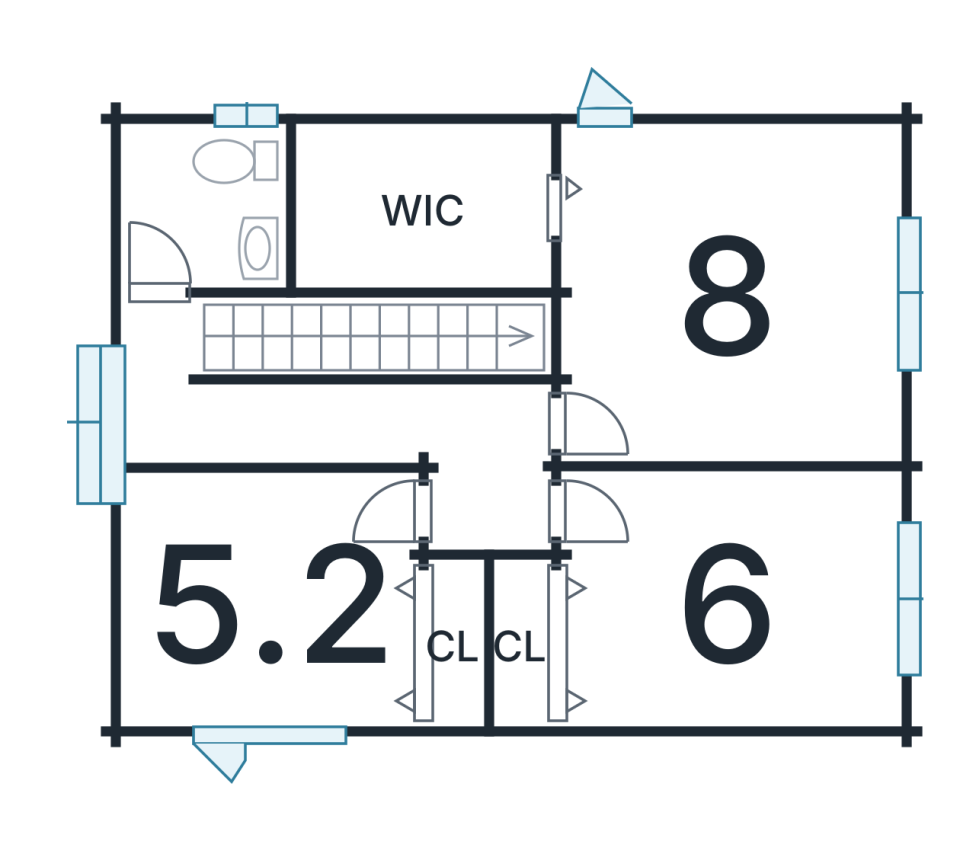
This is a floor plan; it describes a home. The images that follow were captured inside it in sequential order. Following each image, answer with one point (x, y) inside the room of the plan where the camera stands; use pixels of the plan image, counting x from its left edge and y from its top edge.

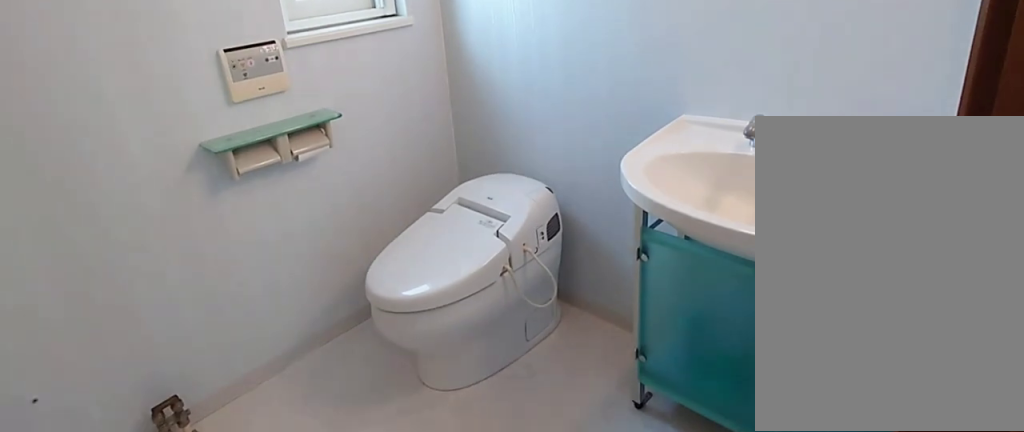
(194, 209)
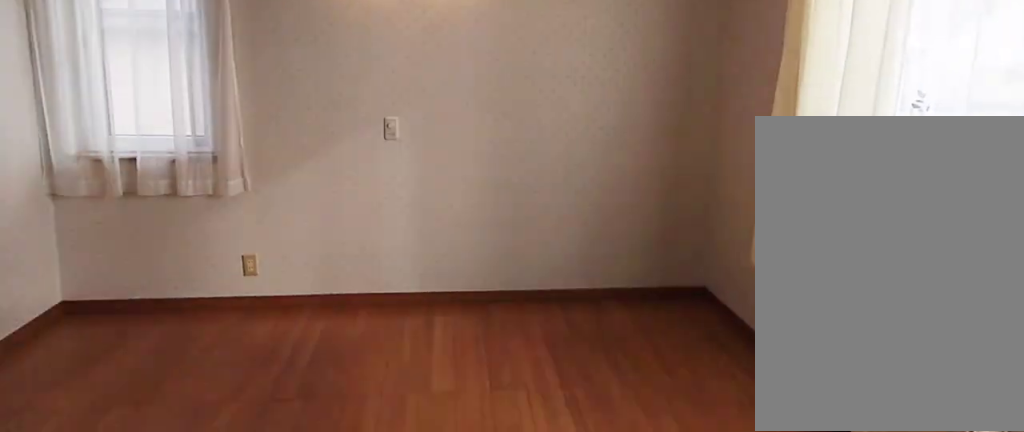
(722, 318)
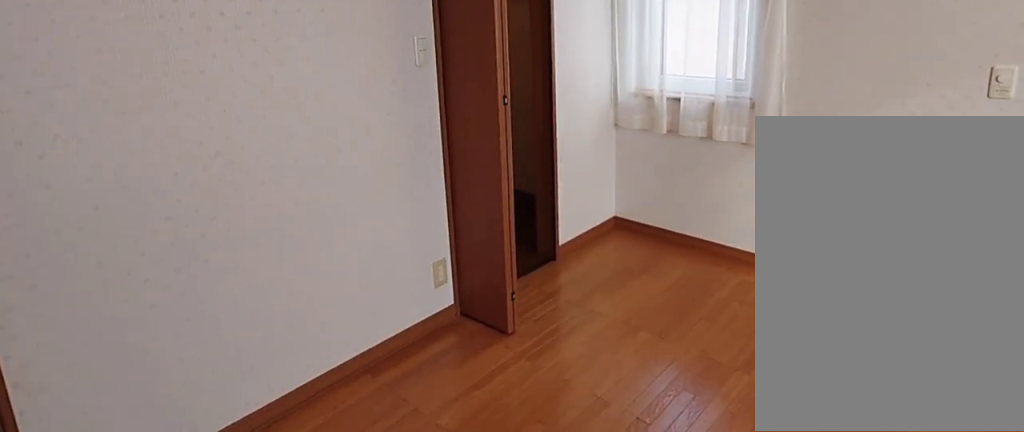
(722, 318)
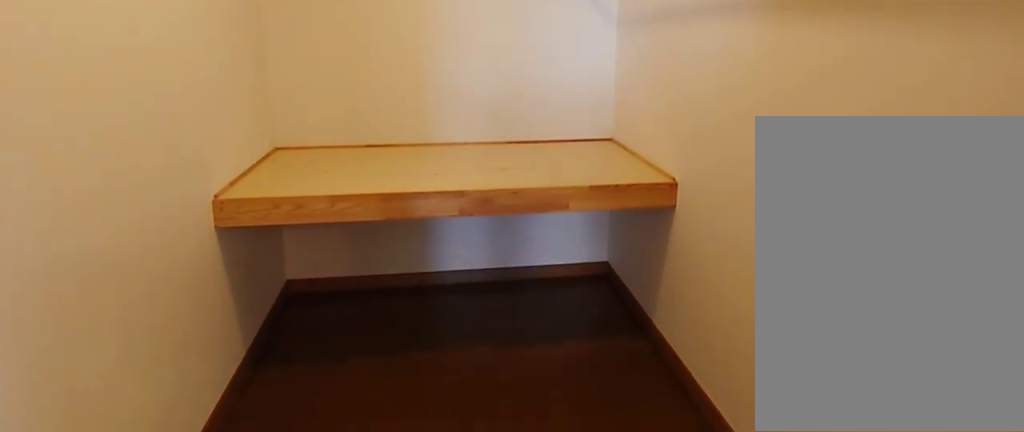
(426, 219)
